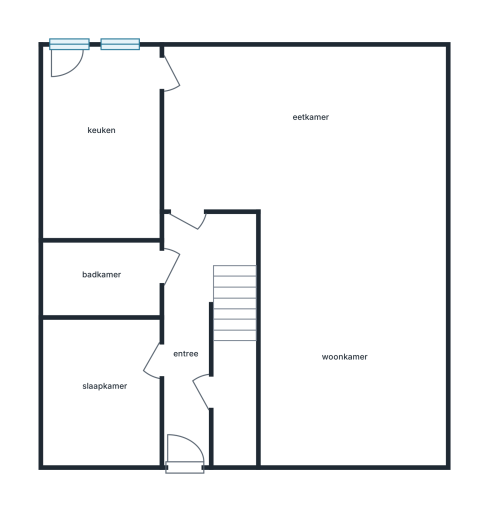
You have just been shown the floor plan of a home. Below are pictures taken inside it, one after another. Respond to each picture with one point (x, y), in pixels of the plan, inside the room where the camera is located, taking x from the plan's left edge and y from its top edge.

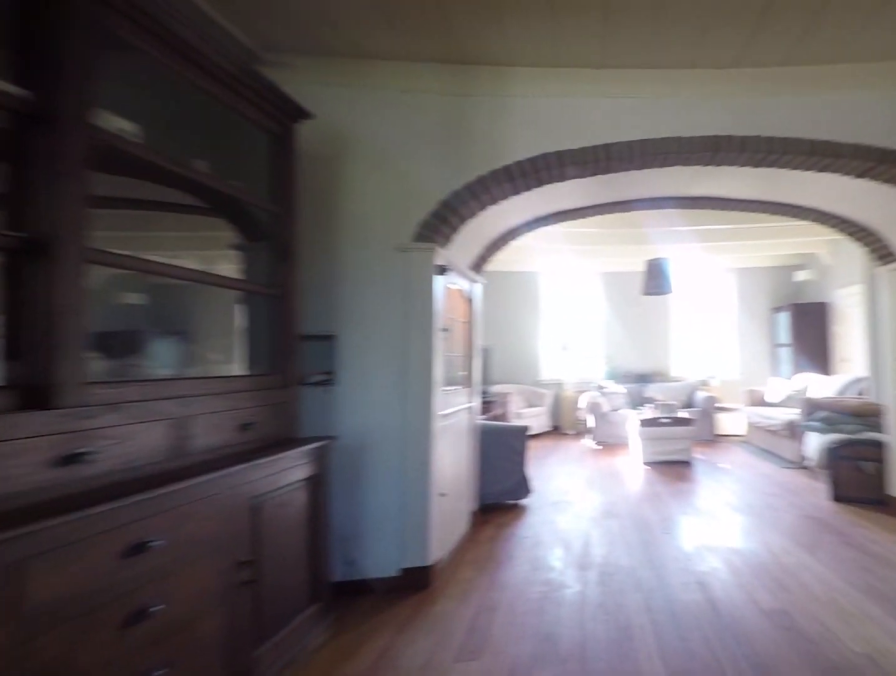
(437, 96)
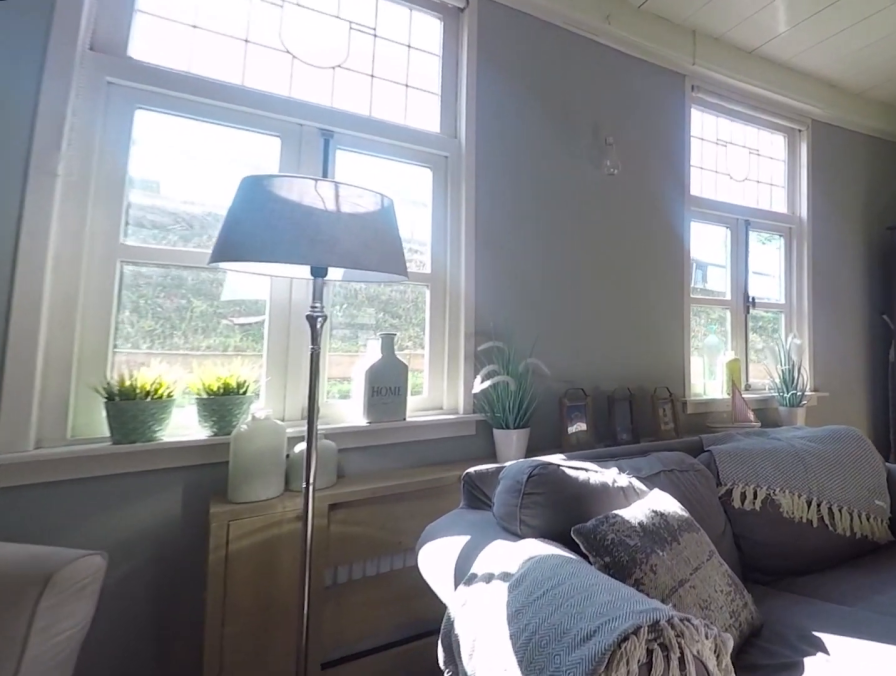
(437, 97)
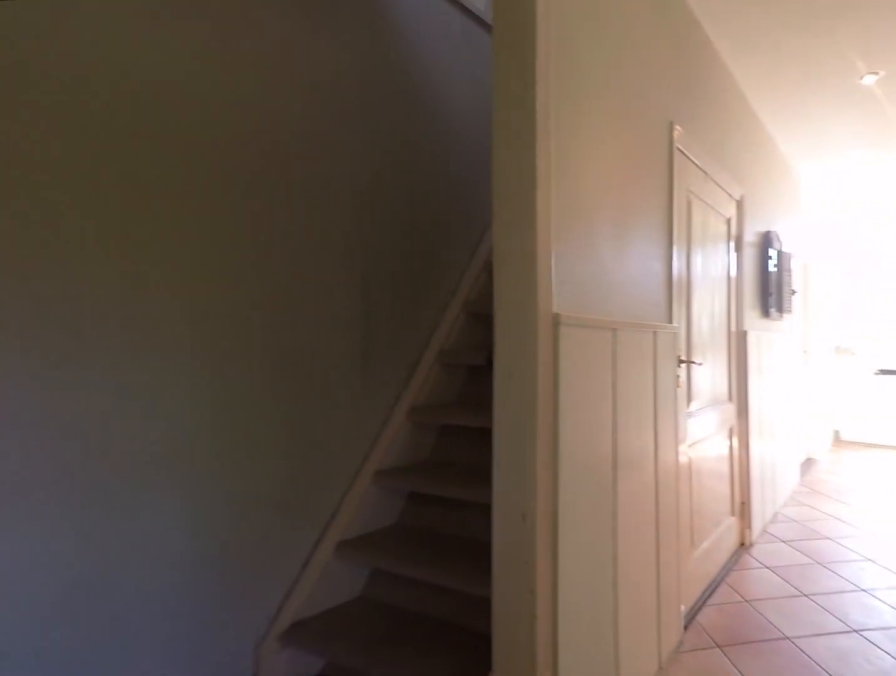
(194, 321)
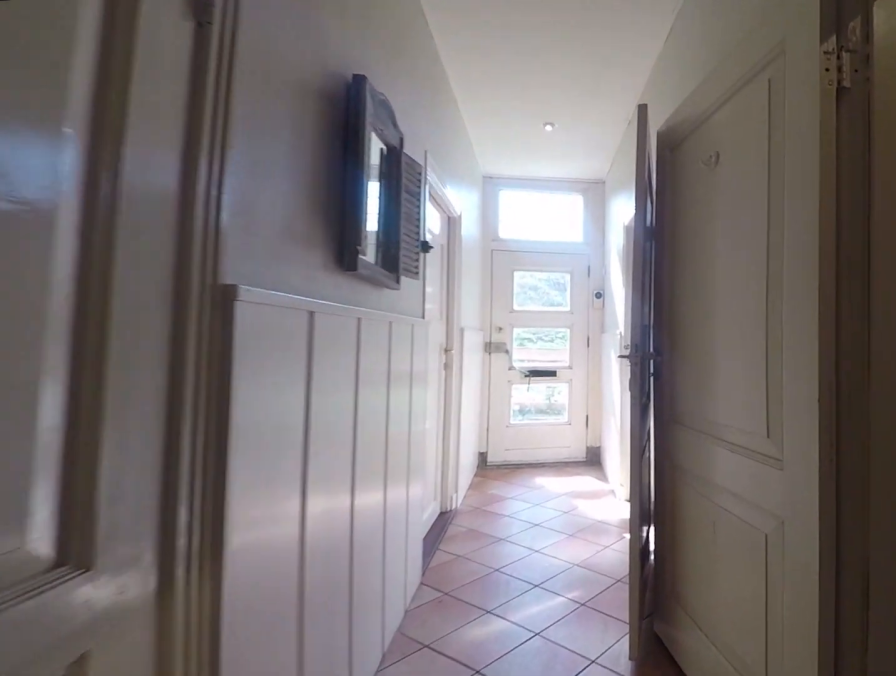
(194, 321)
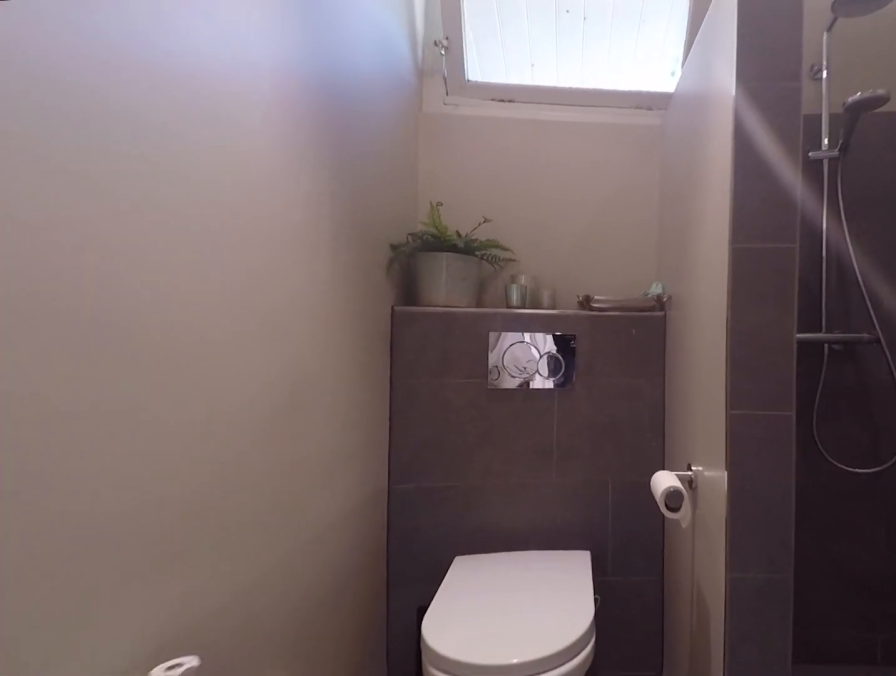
(102, 278)
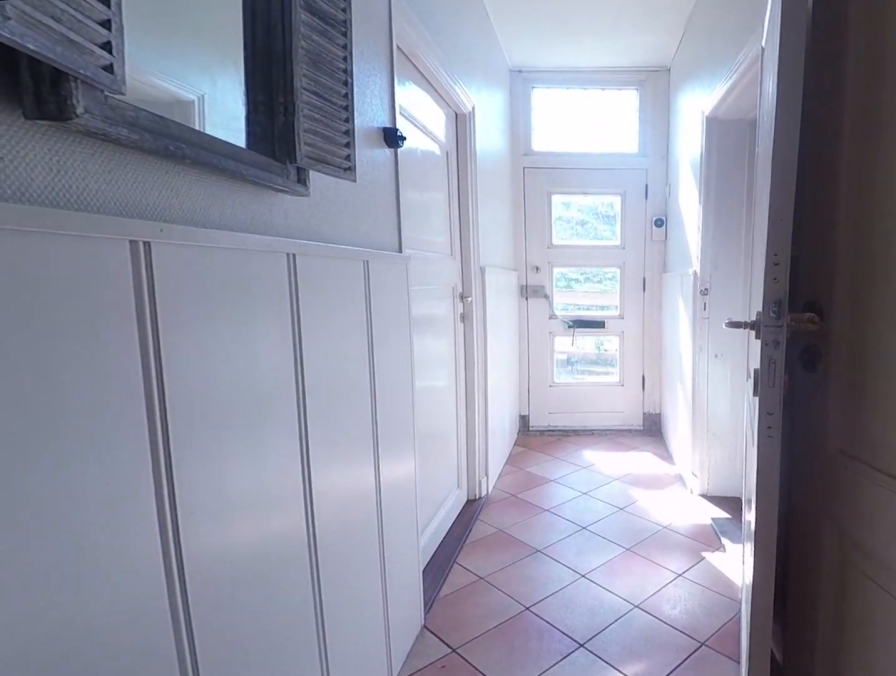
(194, 322)
